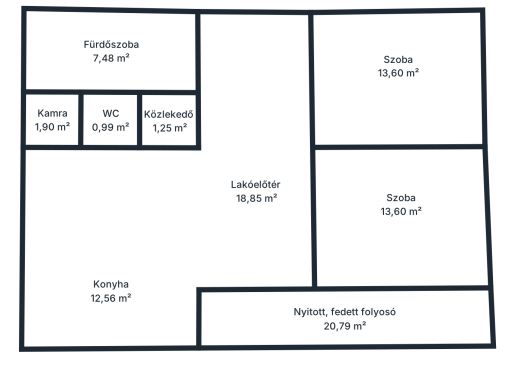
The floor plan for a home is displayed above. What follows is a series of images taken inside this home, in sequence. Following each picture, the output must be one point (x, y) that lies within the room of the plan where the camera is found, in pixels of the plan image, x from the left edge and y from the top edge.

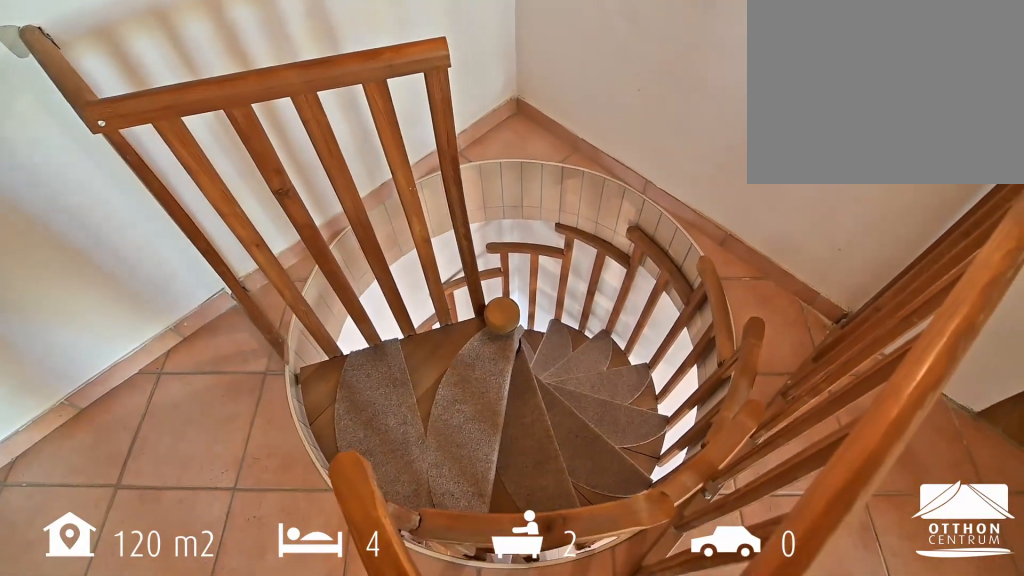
(237, 271)
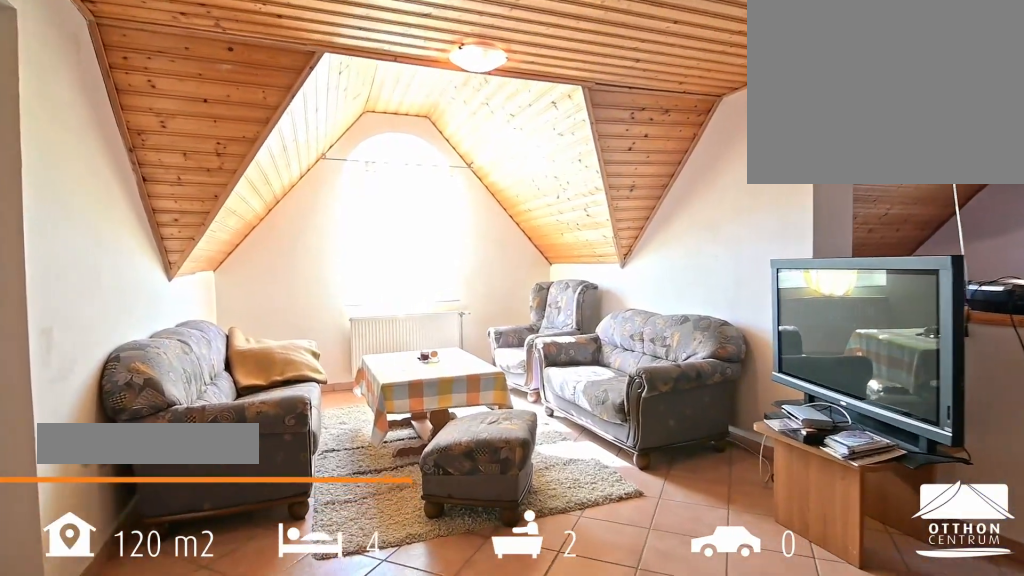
(255, 178)
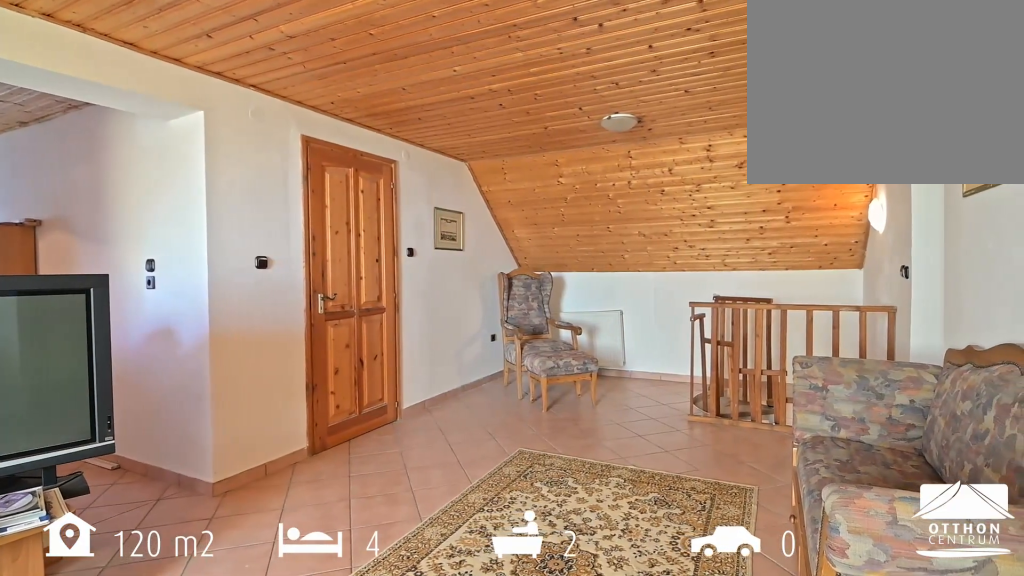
(255, 178)
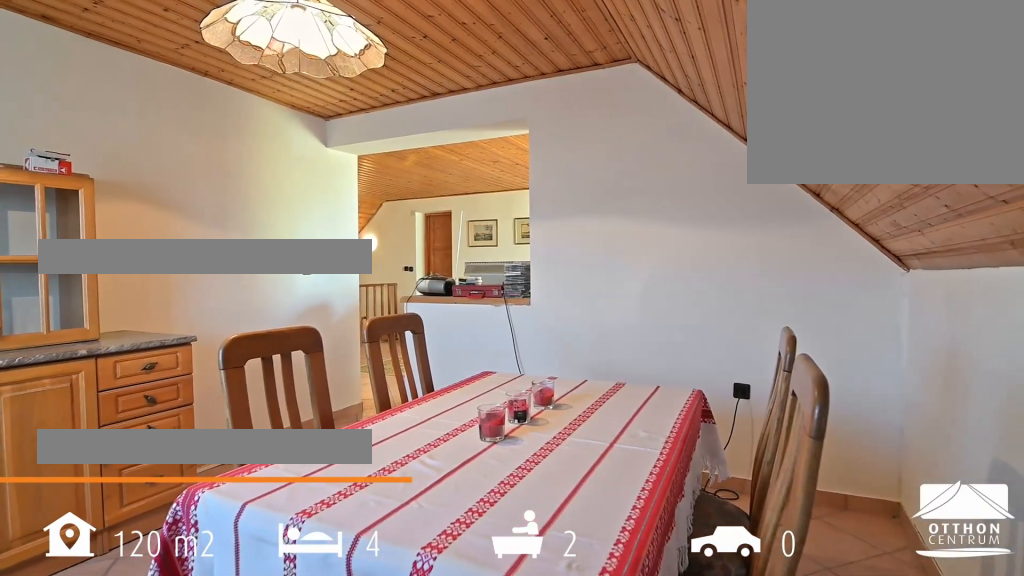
(111, 305)
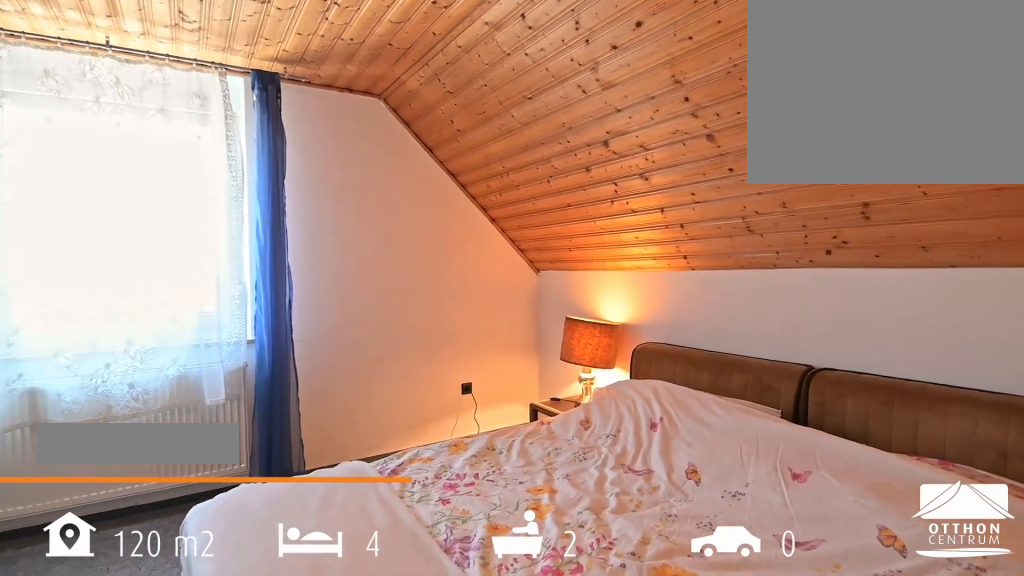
(400, 103)
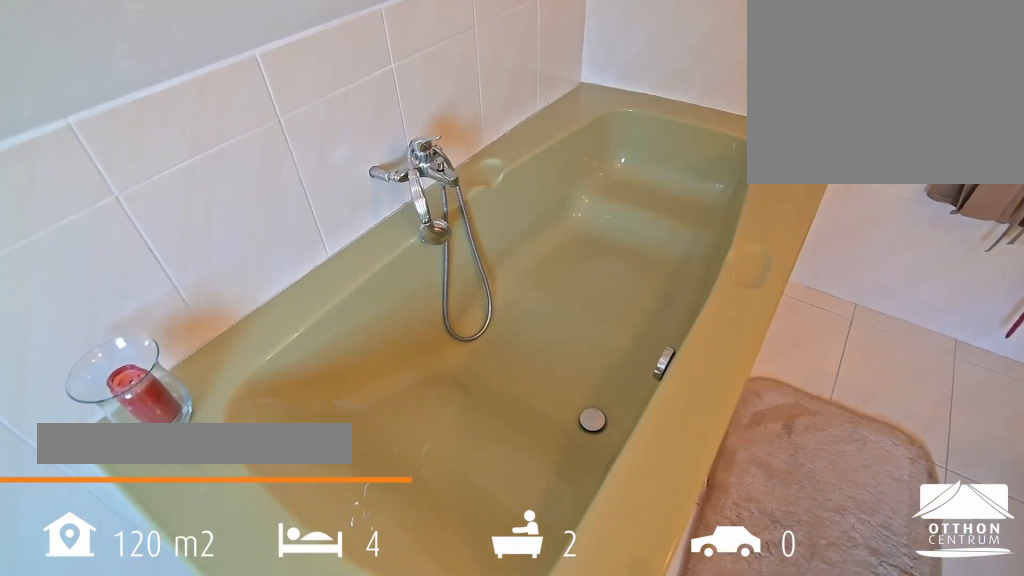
(114, 67)
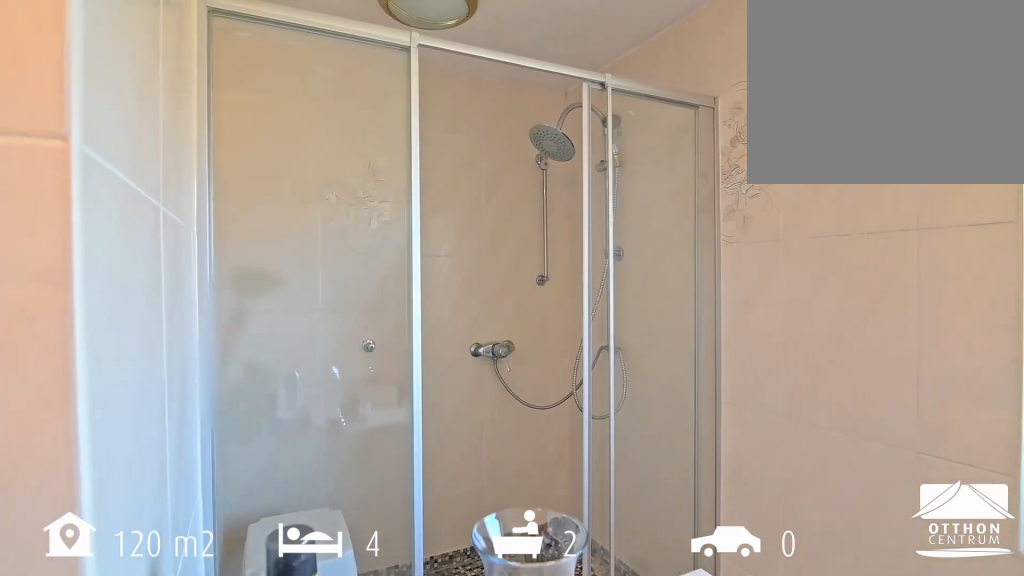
(114, 66)
